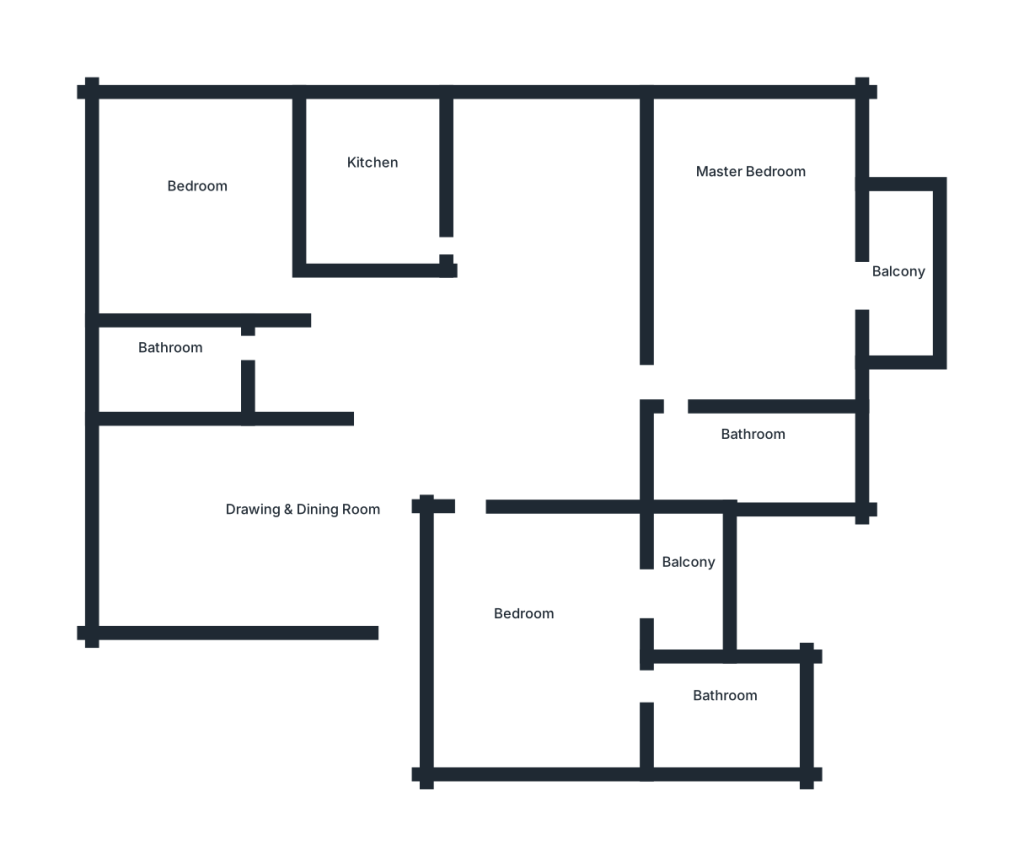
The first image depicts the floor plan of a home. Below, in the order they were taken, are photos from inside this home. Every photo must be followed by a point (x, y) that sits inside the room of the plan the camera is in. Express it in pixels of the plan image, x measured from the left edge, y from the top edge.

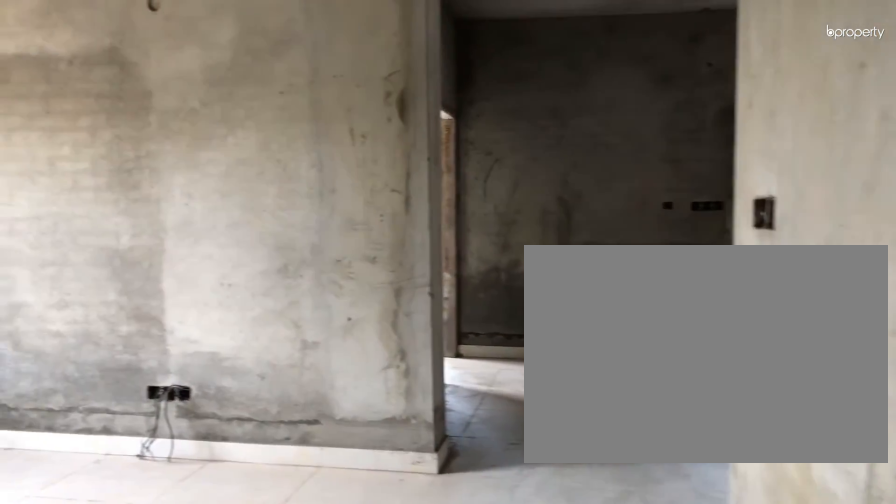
(299, 516)
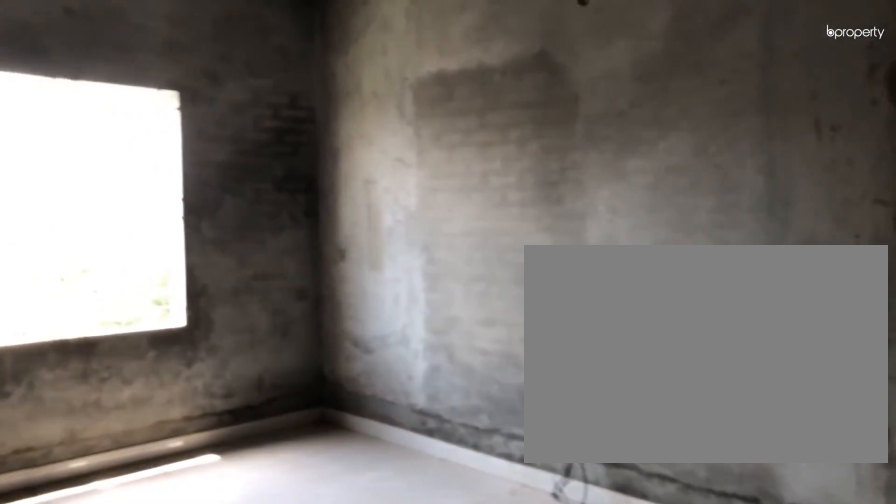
(299, 516)
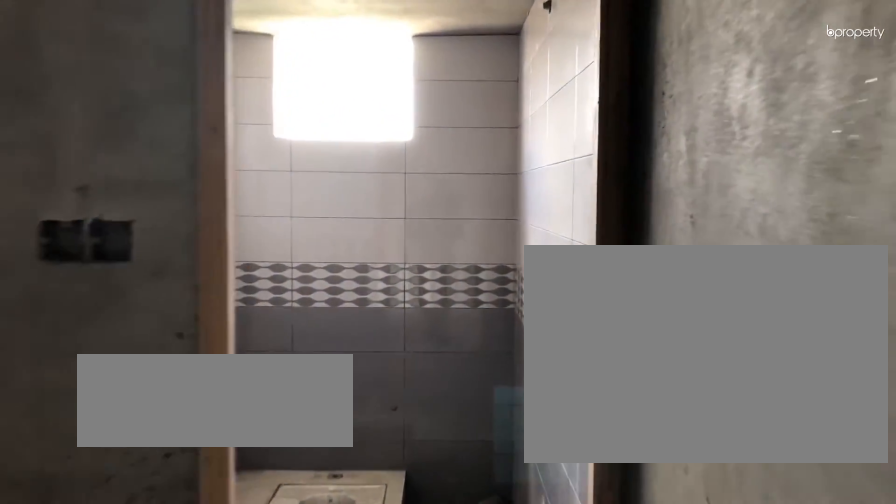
(154, 351)
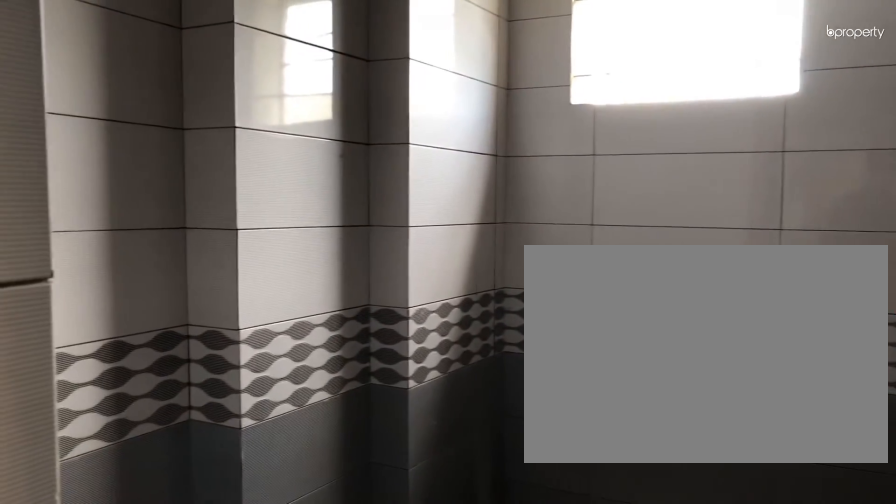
(154, 351)
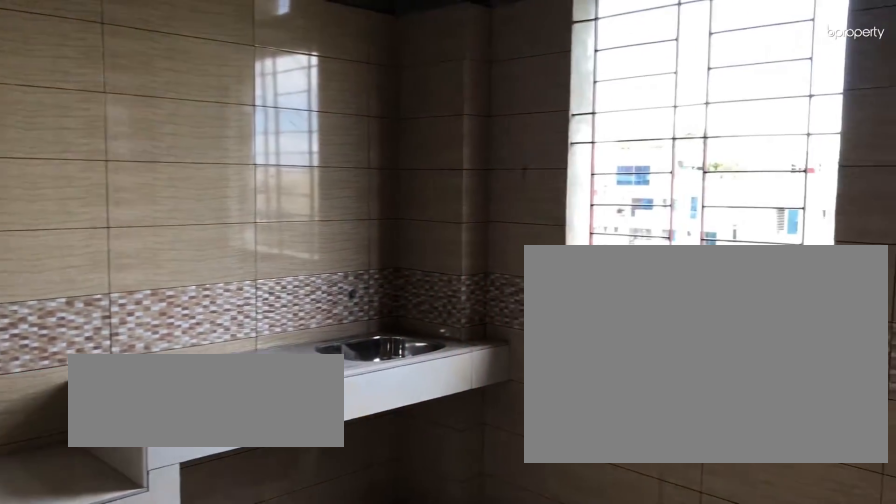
(377, 197)
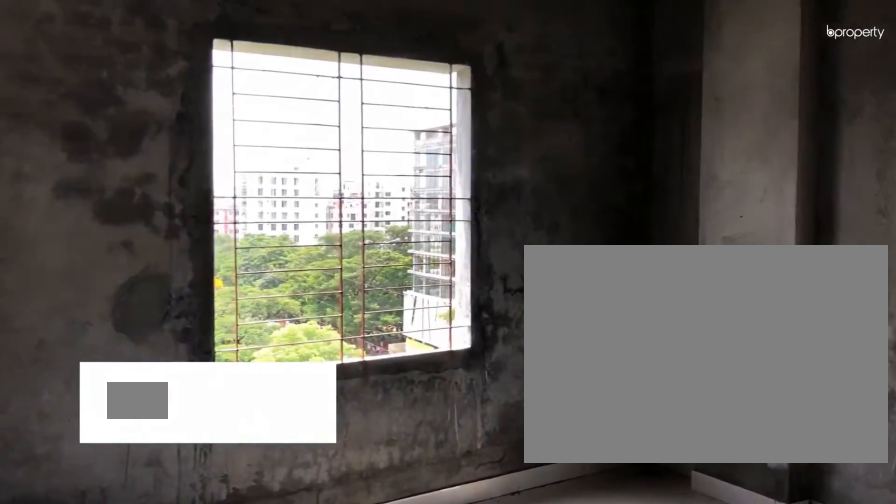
(199, 212)
